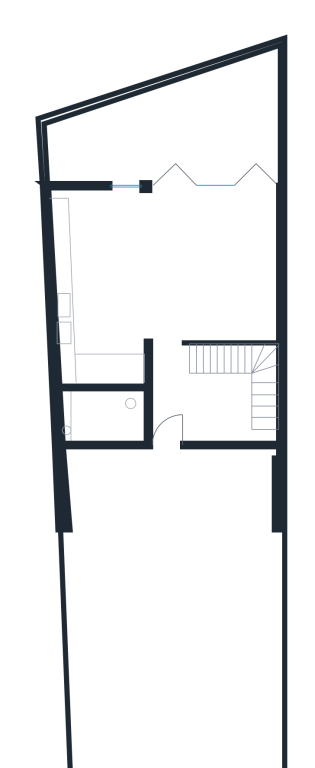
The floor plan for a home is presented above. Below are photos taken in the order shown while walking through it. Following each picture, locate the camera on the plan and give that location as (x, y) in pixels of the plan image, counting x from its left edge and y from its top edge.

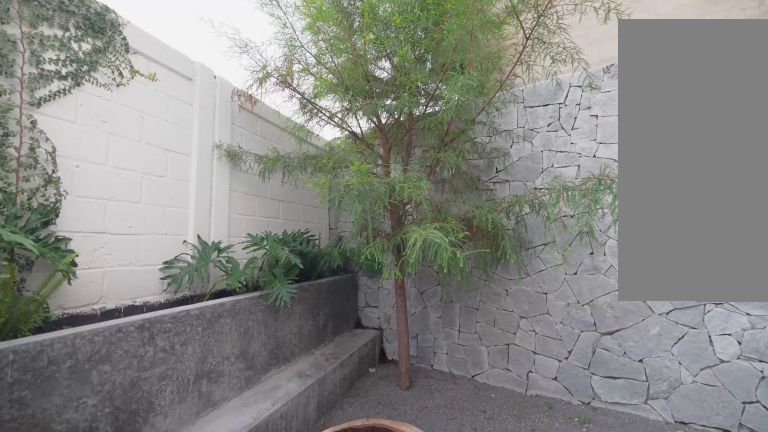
(160, 136)
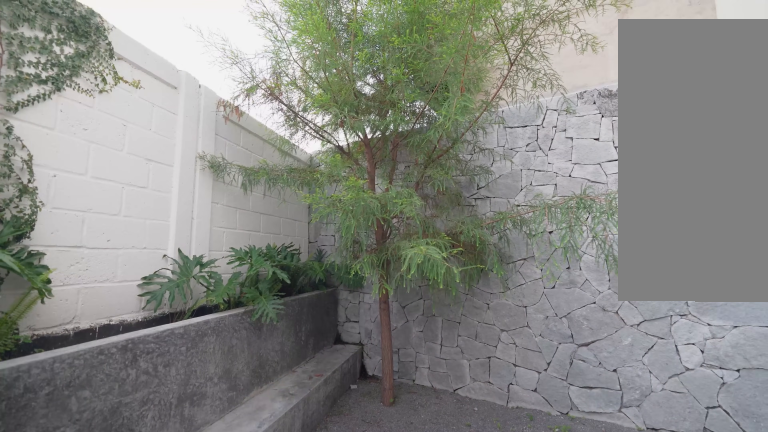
(162, 124)
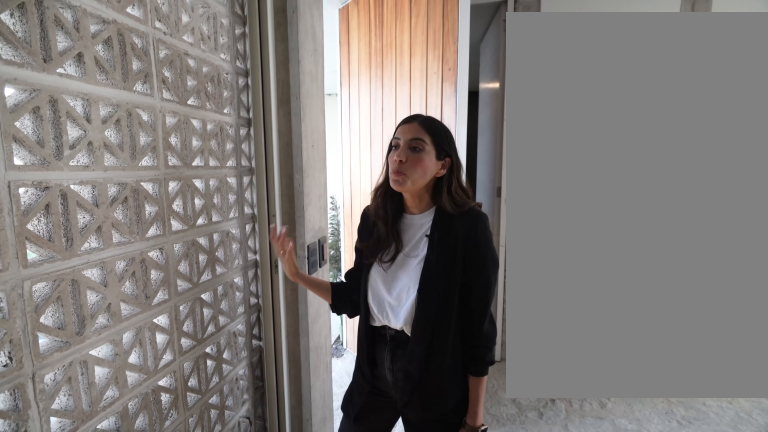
(225, 433)
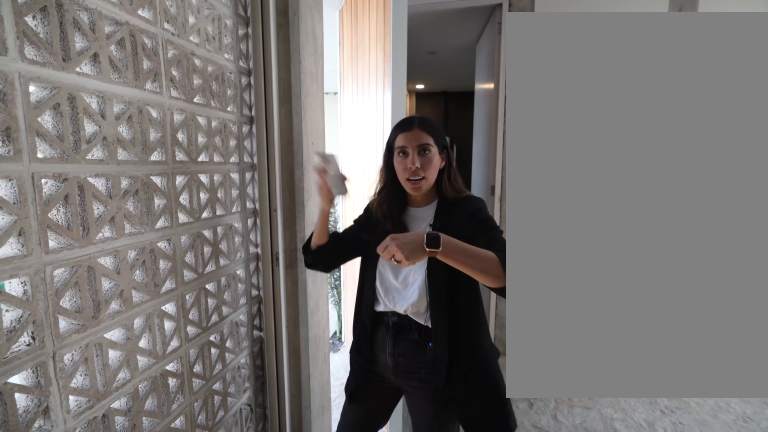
(225, 432)
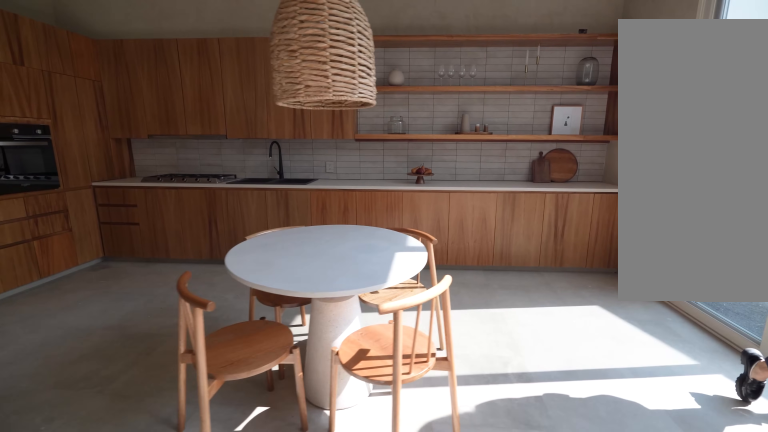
(165, 210)
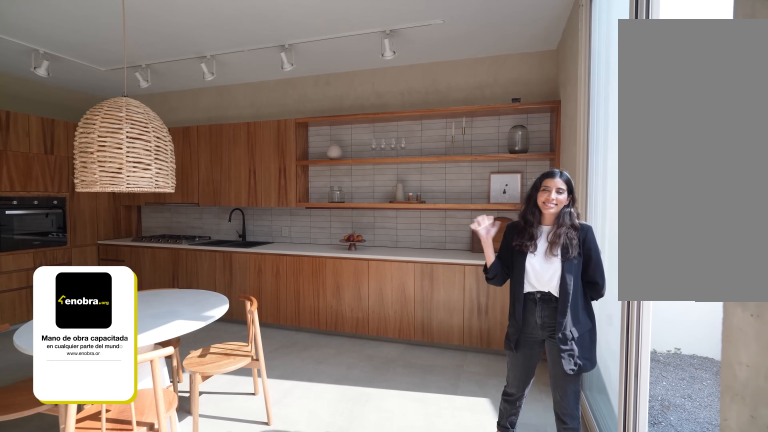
(177, 239)
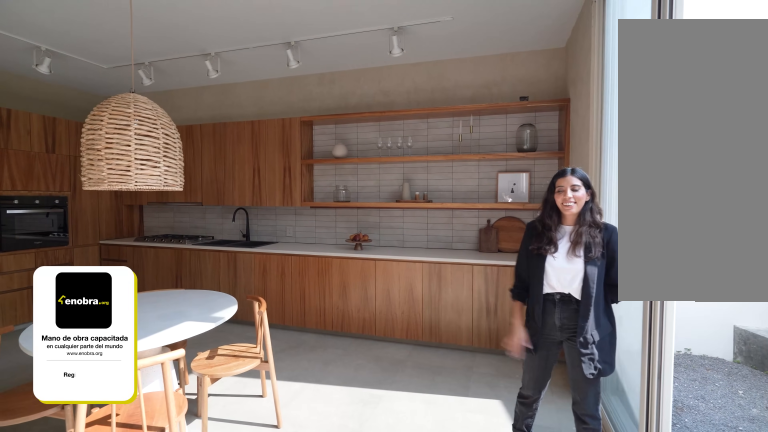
(177, 239)
